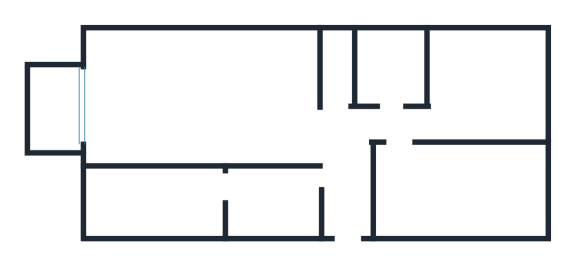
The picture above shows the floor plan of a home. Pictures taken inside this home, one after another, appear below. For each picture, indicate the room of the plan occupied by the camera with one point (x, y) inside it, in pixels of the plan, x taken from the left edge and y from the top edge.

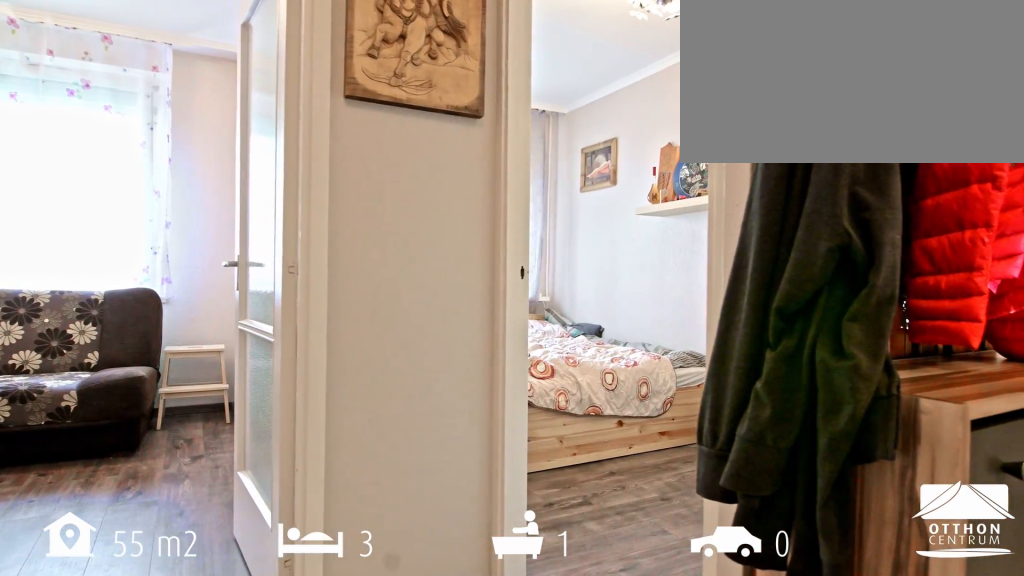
(346, 178)
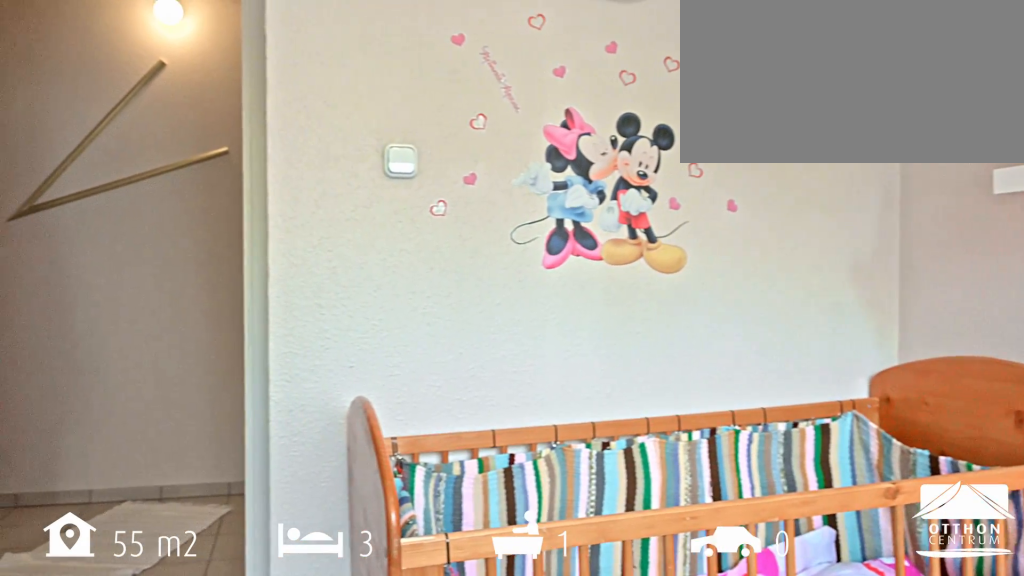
(481, 82)
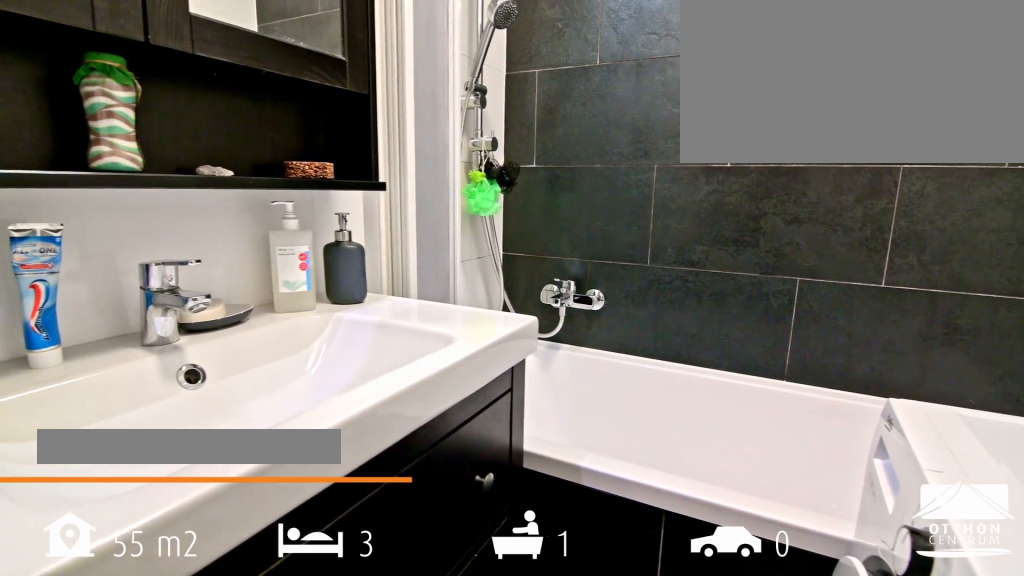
(390, 66)
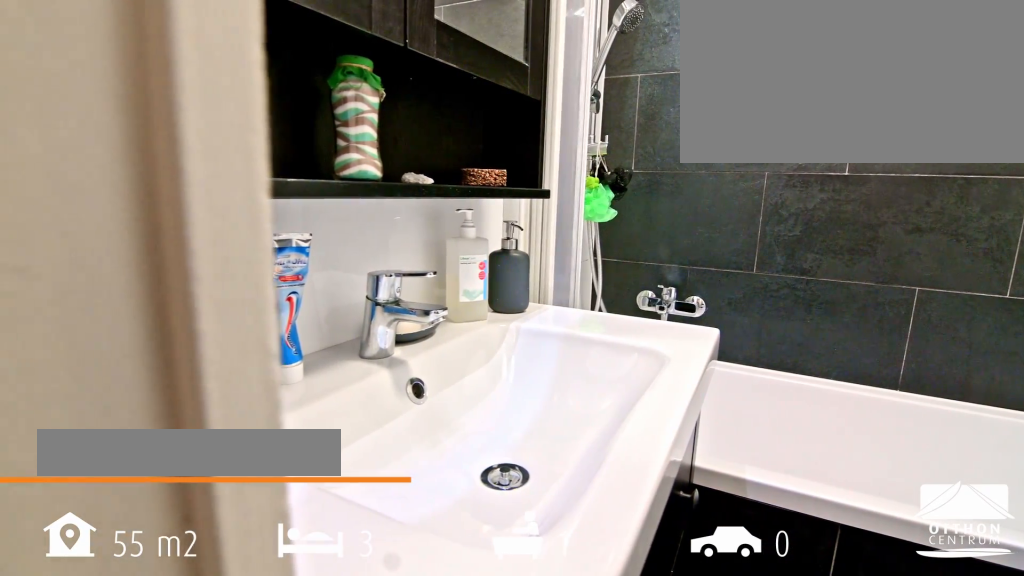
(390, 66)
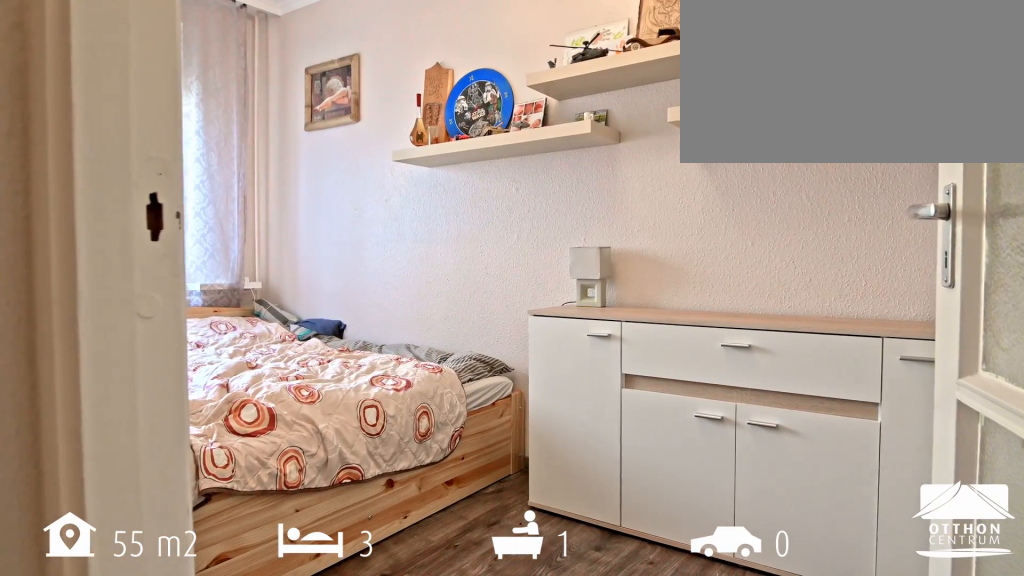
(463, 187)
